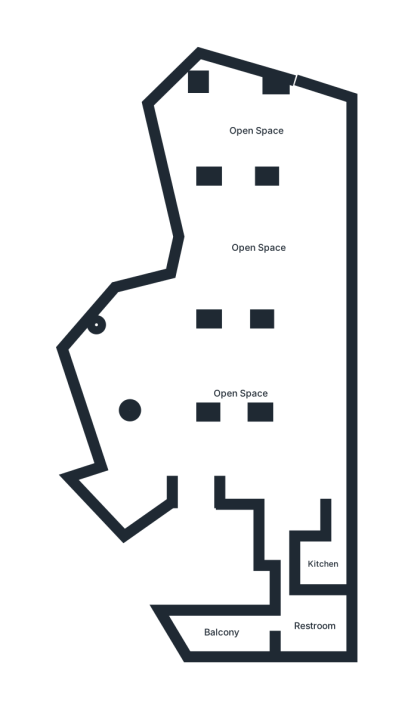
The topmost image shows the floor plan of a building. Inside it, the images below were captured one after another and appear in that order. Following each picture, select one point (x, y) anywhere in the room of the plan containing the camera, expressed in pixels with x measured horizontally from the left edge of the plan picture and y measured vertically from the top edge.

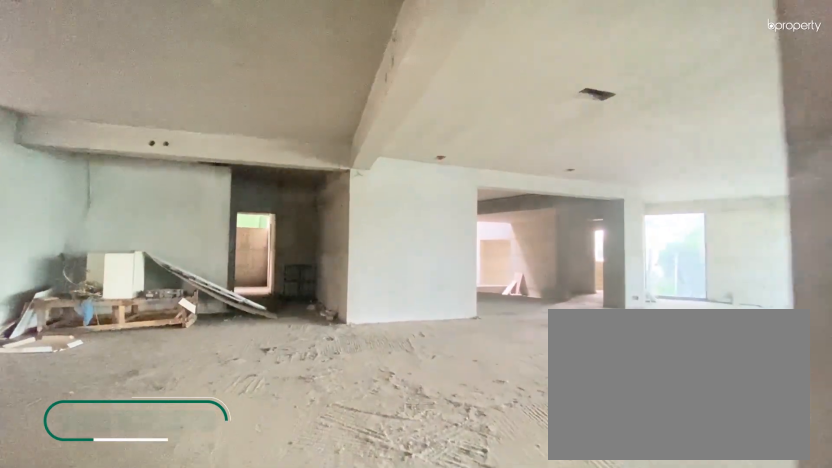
(326, 430)
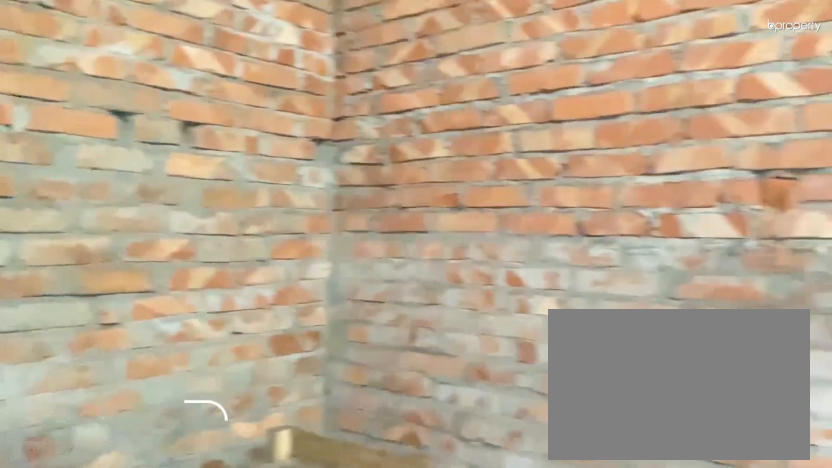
(321, 567)
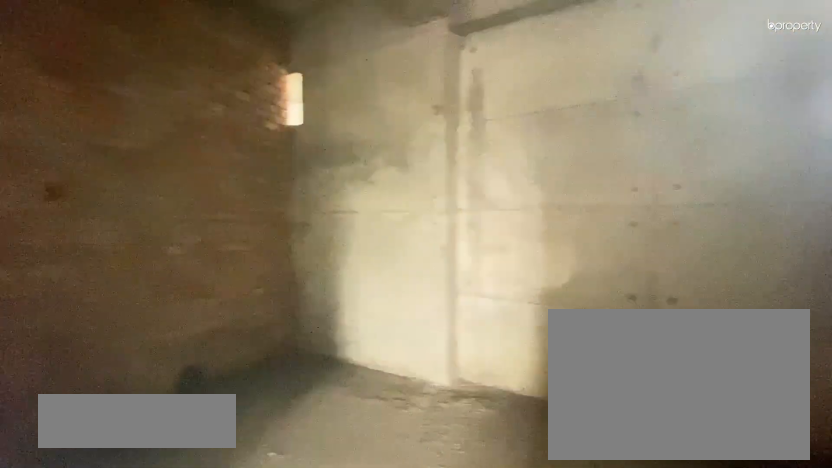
(309, 625)
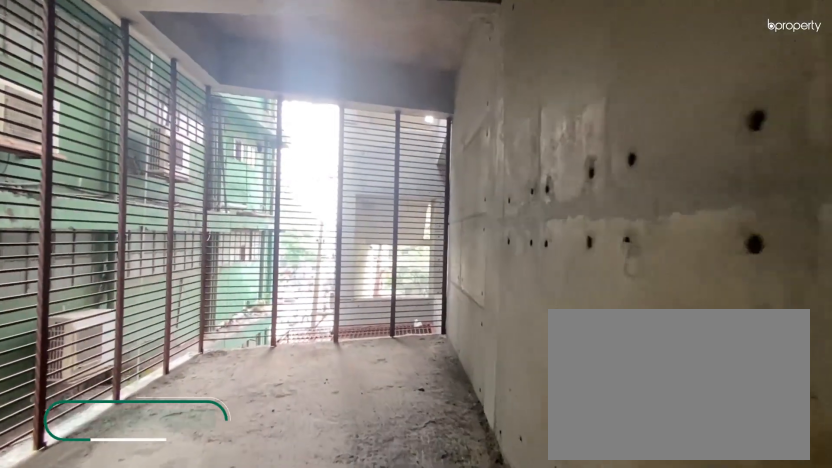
(221, 636)
